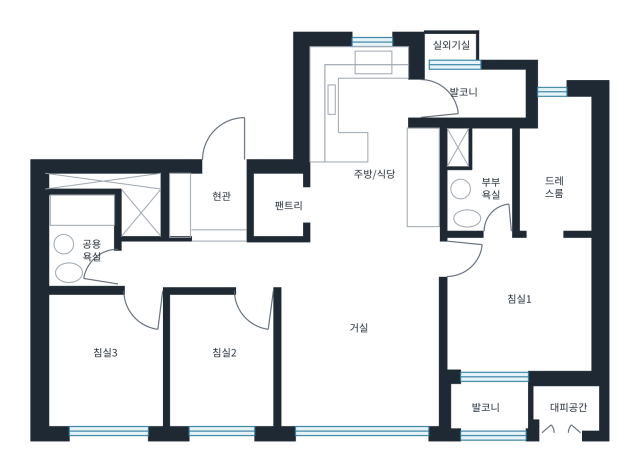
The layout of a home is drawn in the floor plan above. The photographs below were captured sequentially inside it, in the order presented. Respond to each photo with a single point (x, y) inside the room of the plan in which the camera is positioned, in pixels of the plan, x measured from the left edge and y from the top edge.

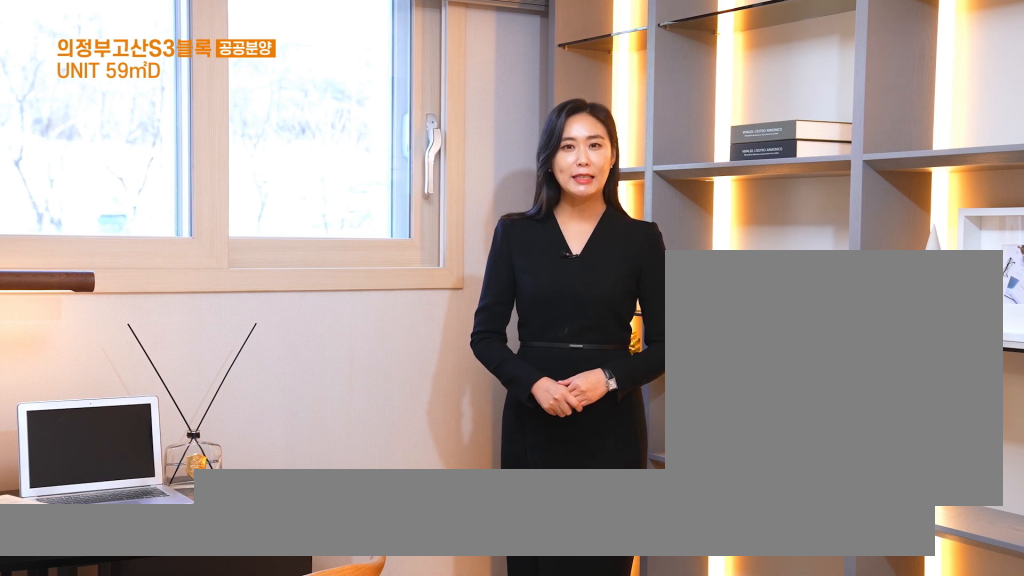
(225, 342)
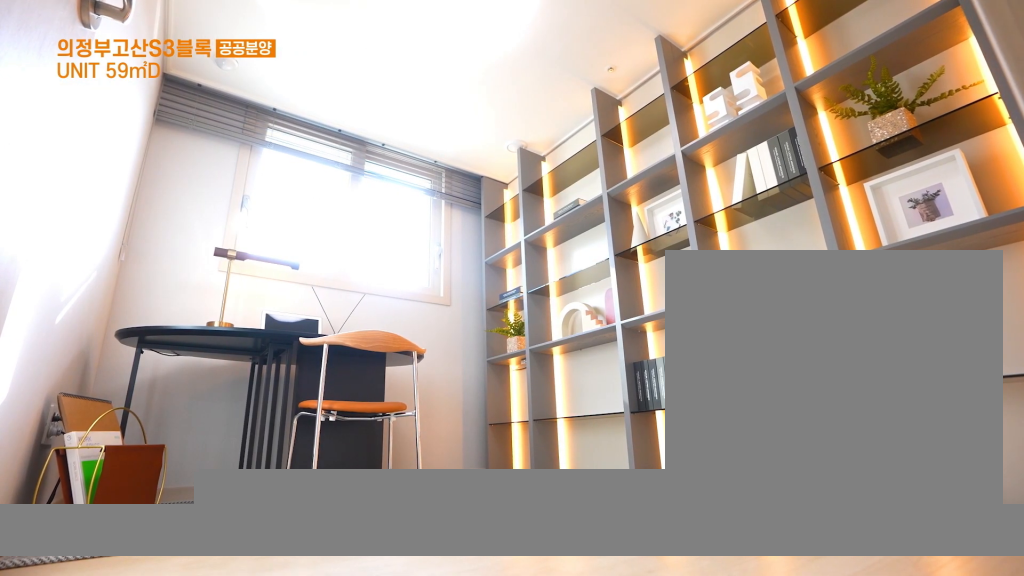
(225, 342)
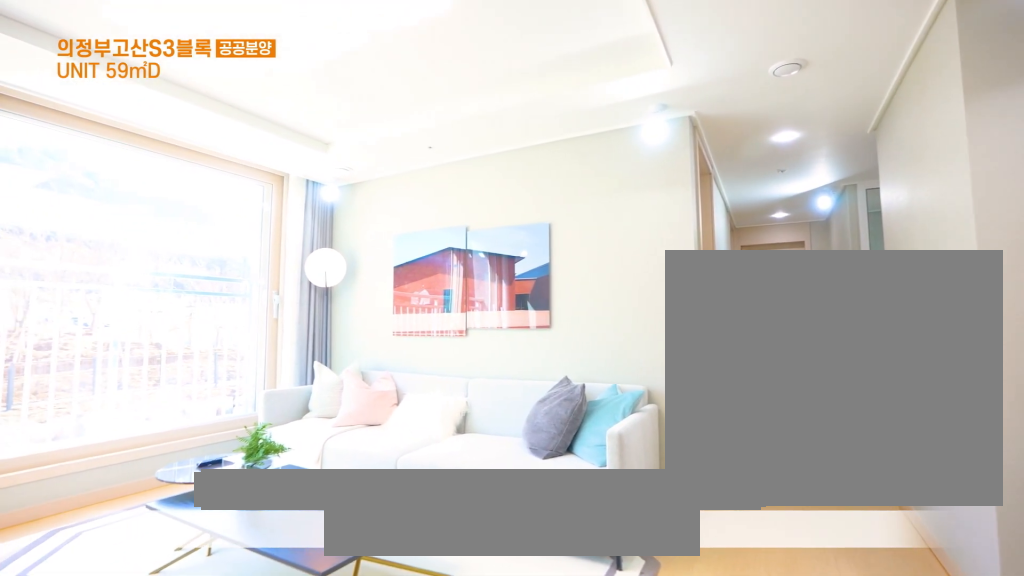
(358, 285)
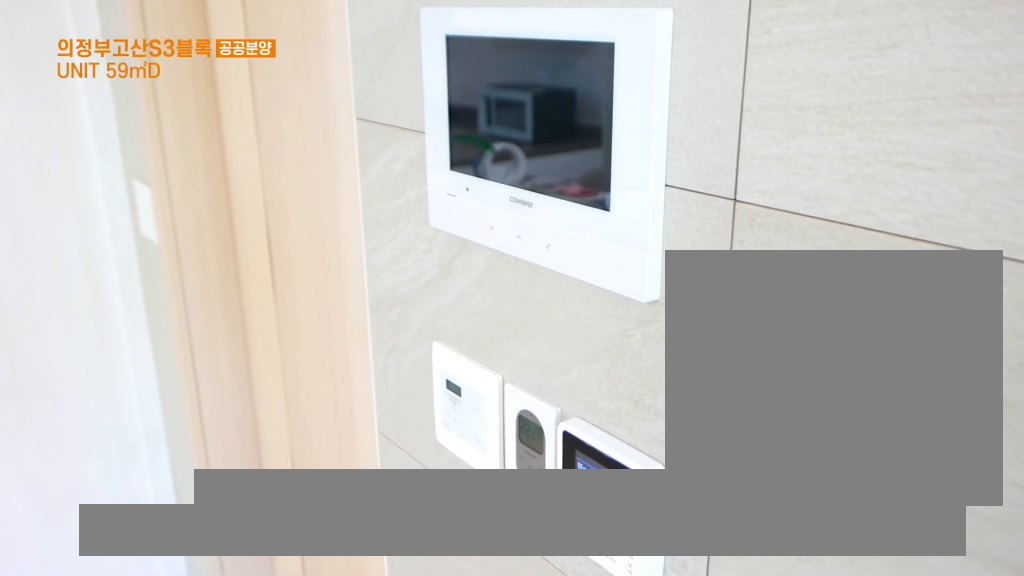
(360, 318)
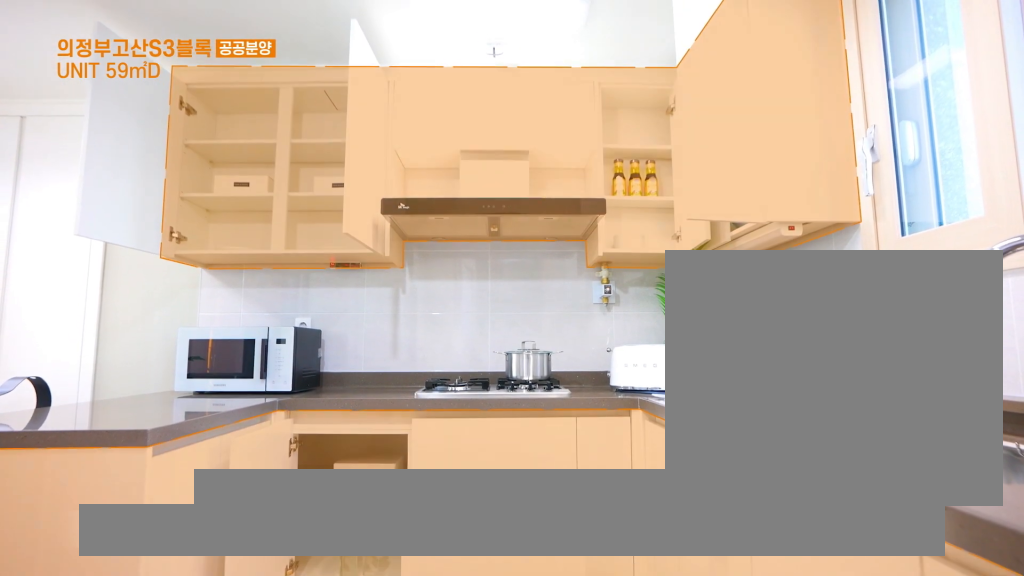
(374, 163)
